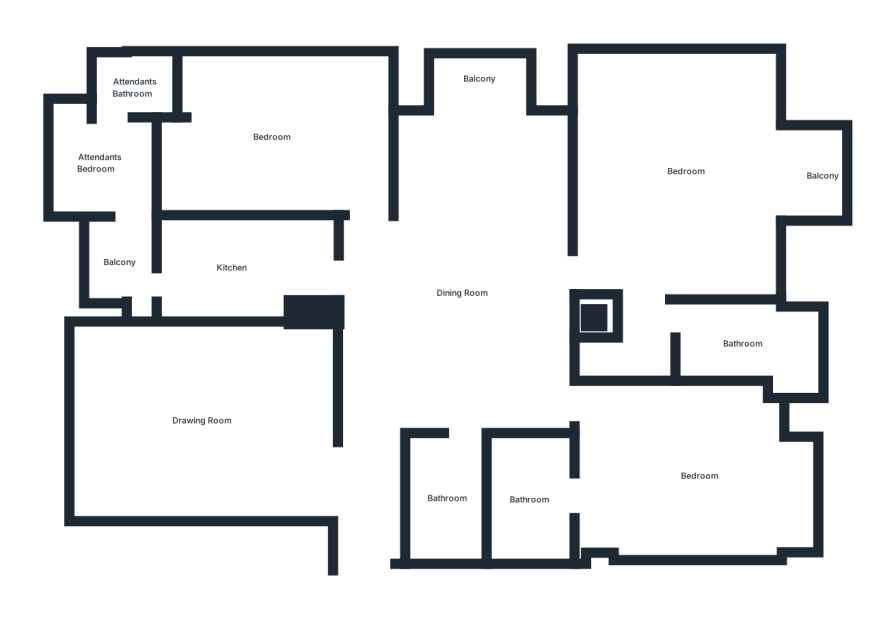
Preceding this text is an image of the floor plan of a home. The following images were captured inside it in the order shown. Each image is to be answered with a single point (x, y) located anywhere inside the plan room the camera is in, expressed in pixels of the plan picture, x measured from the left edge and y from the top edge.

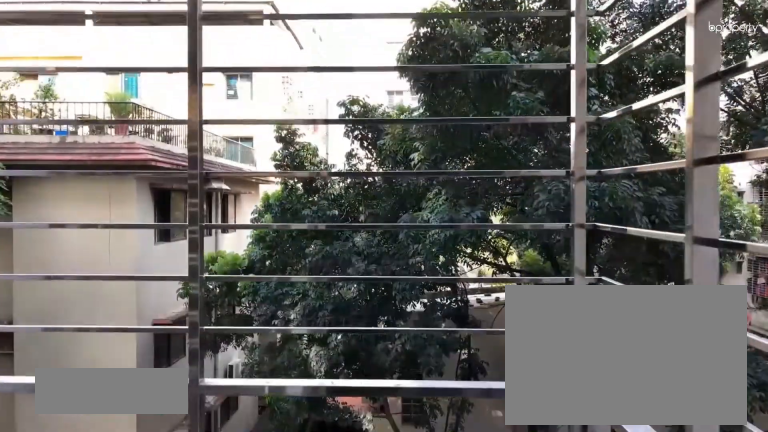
(827, 175)
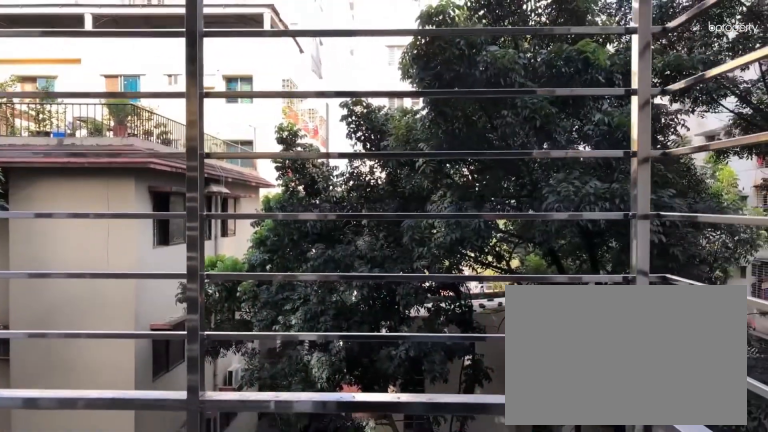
(827, 176)
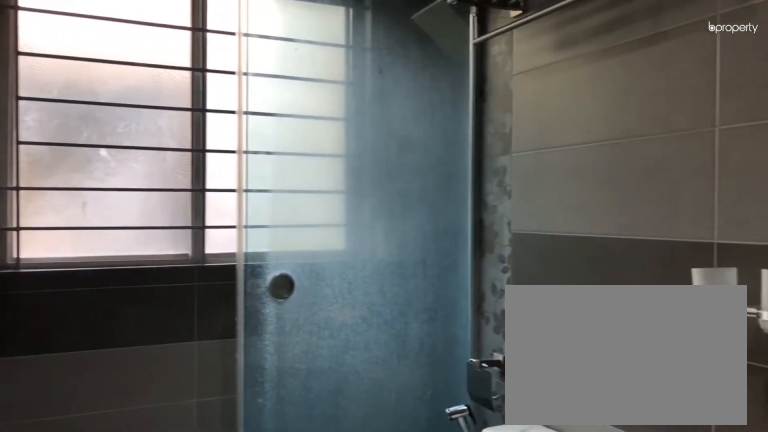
(752, 344)
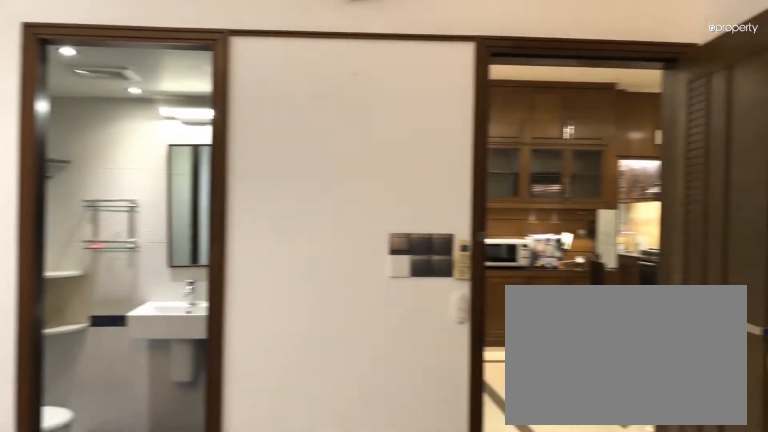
(699, 478)
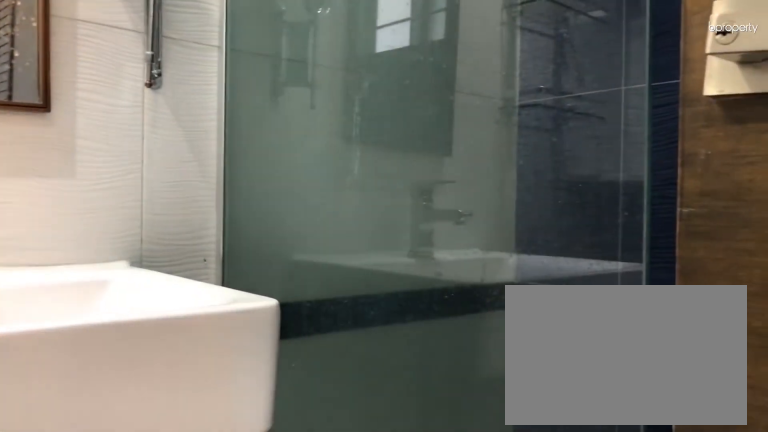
(527, 499)
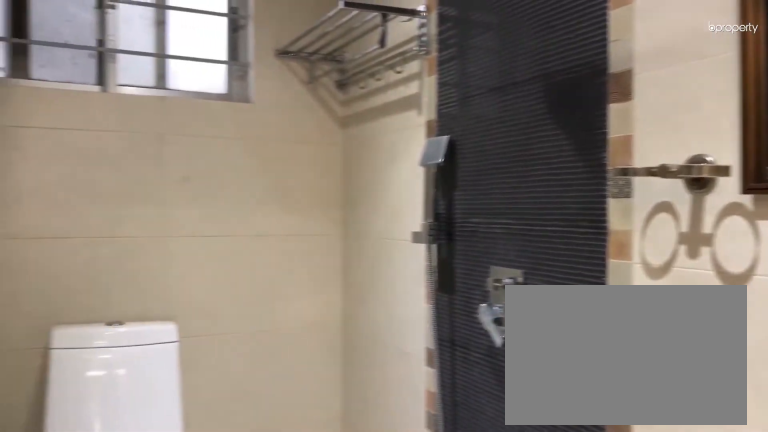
(446, 499)
